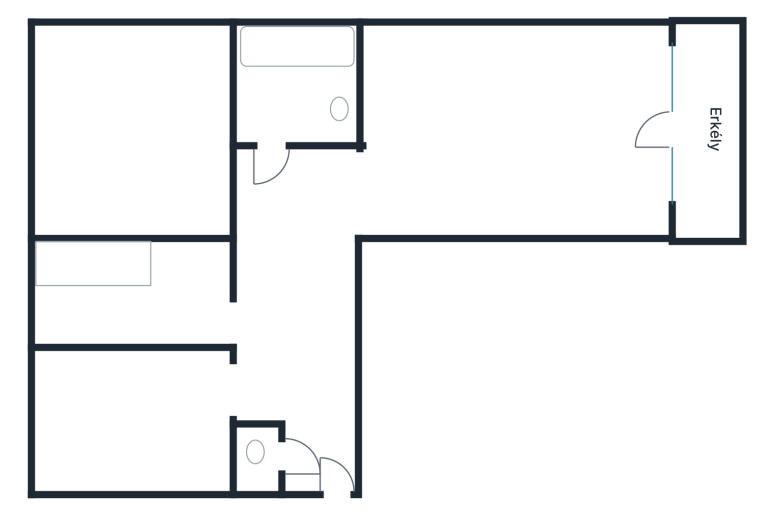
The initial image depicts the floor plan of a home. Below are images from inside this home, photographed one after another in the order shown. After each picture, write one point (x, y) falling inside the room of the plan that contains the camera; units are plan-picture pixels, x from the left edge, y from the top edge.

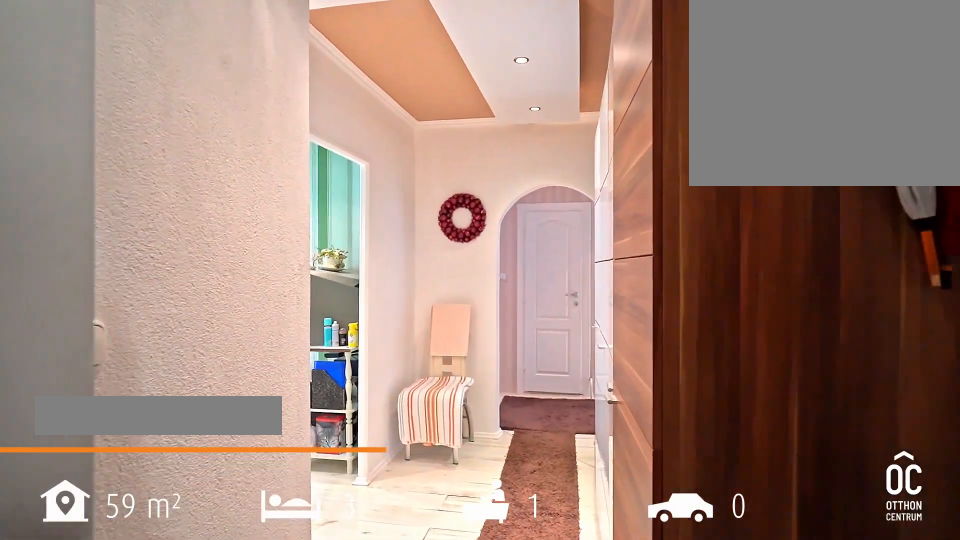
(305, 453)
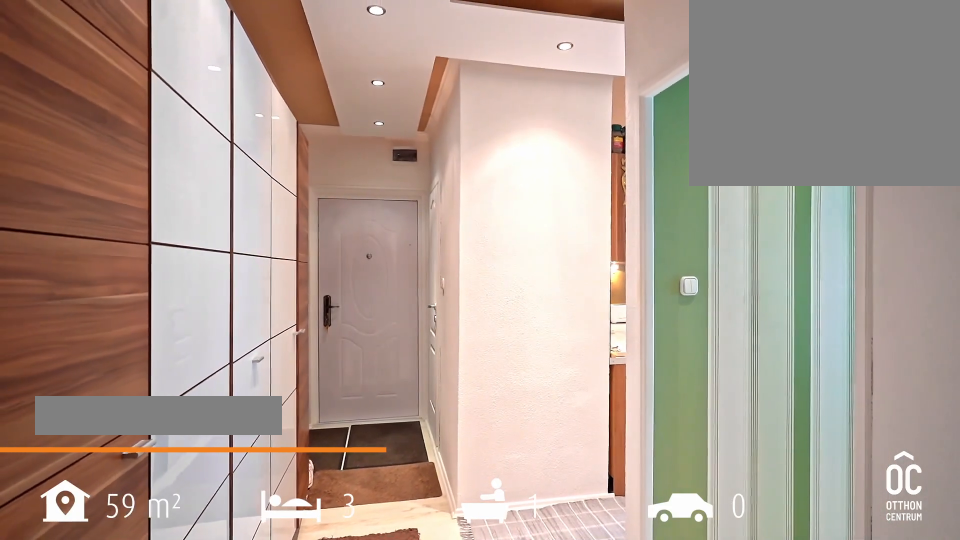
(305, 453)
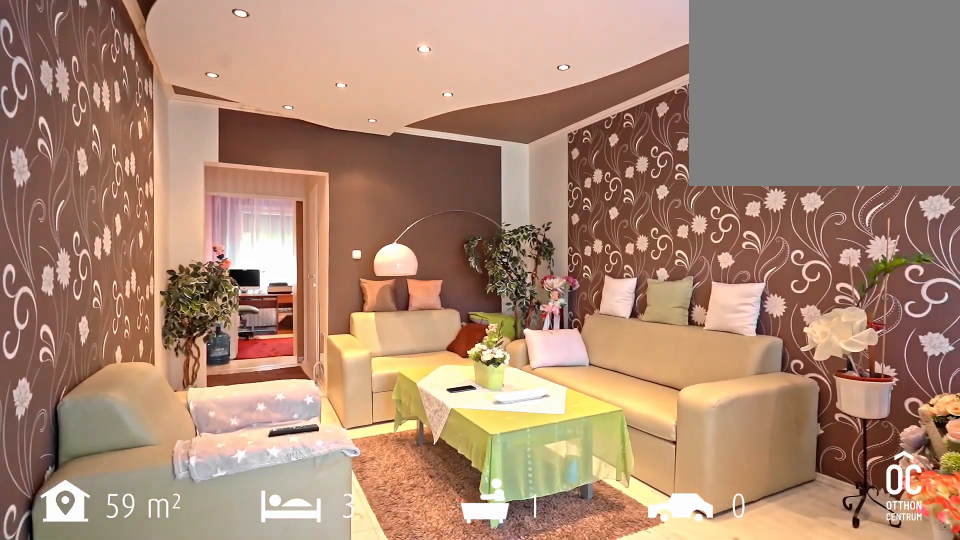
(591, 129)
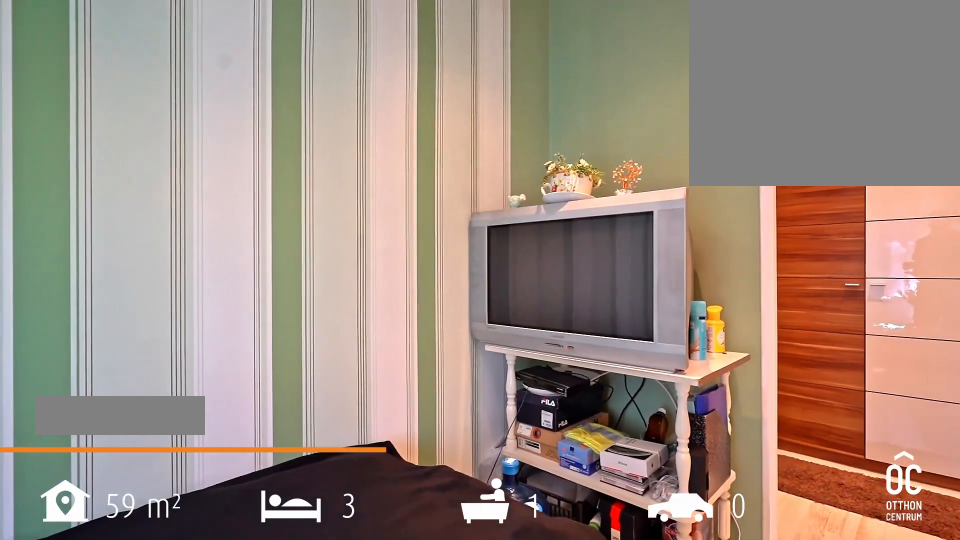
(125, 282)
